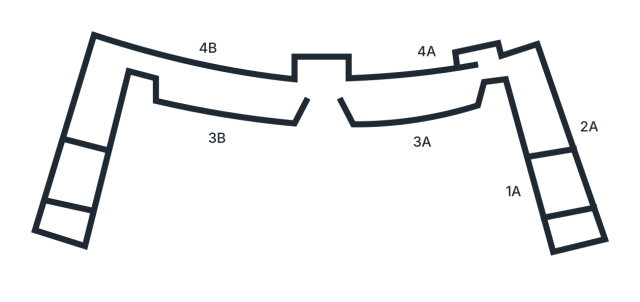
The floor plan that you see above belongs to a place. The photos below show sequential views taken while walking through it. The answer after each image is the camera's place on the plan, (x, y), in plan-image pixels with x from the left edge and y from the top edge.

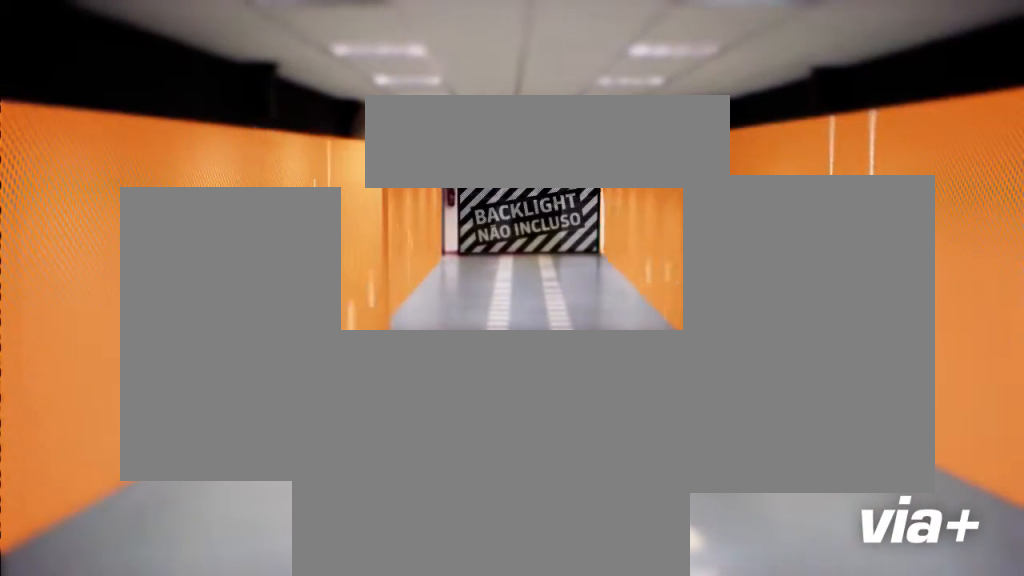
(549, 156)
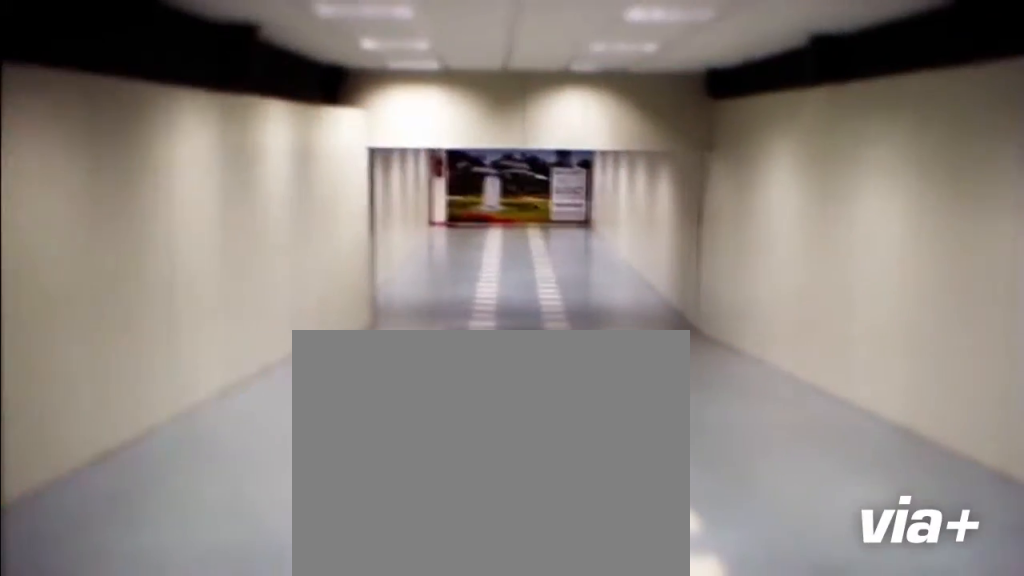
(549, 155)
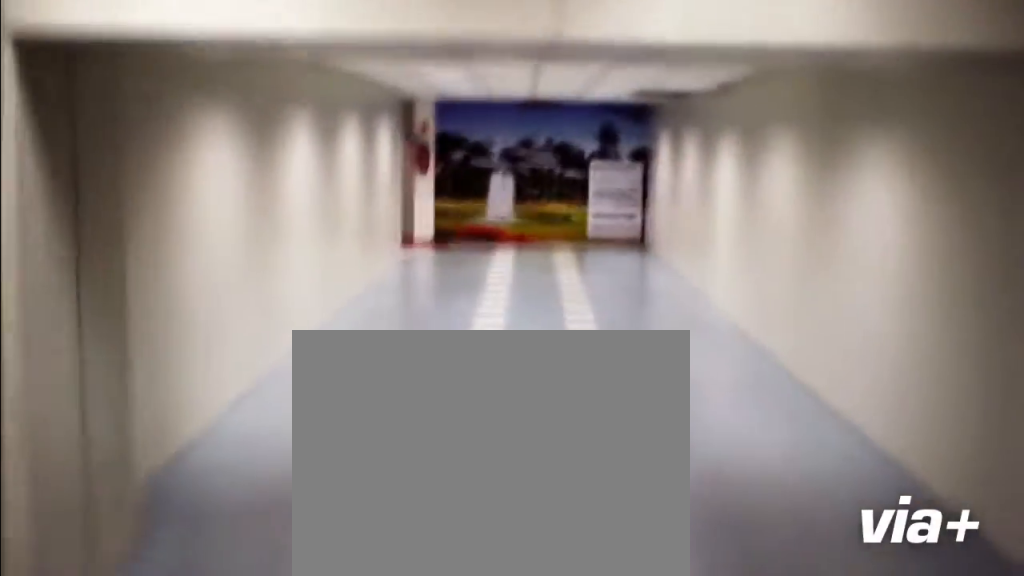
(535, 142)
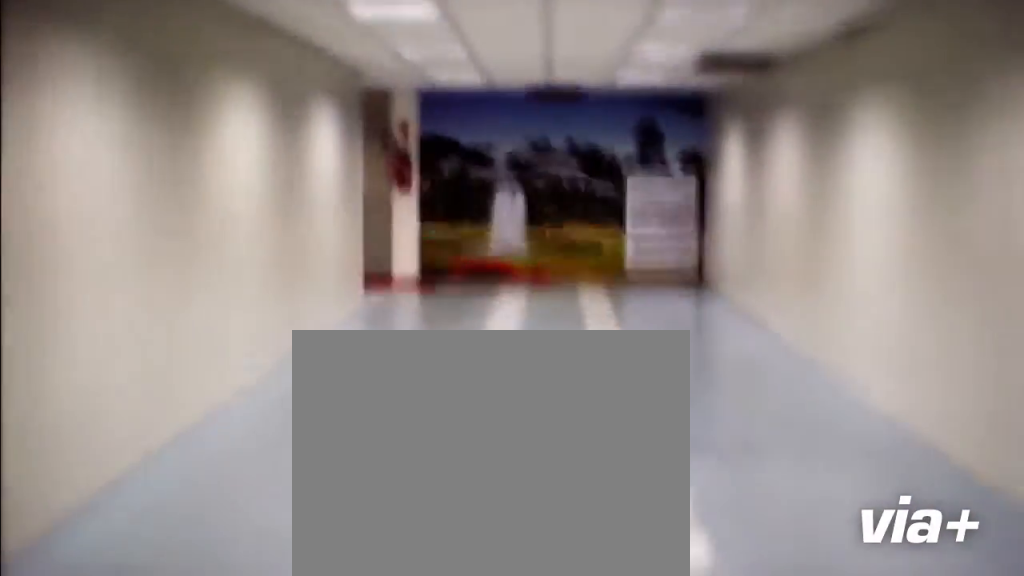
(544, 144)
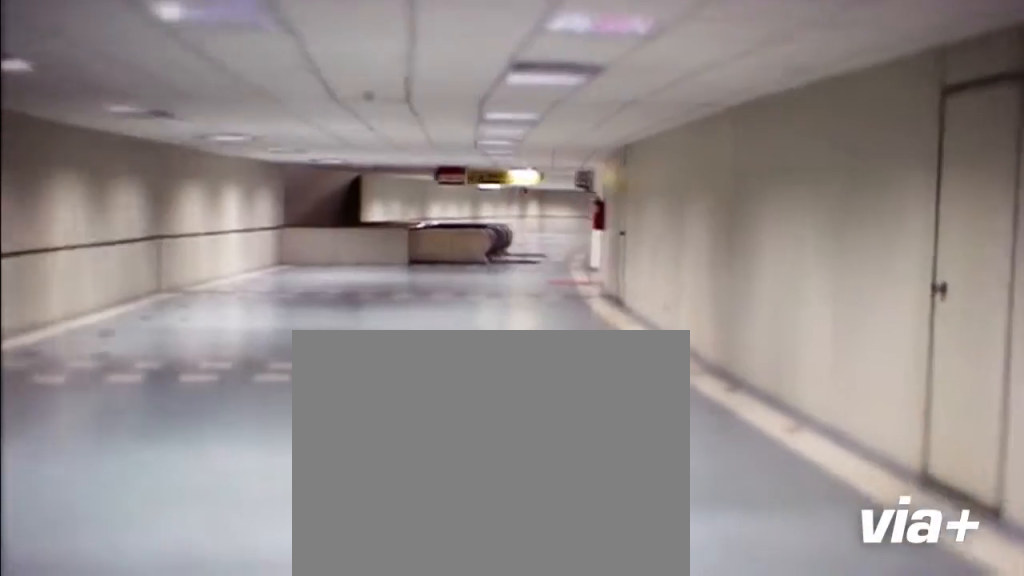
(438, 63)
